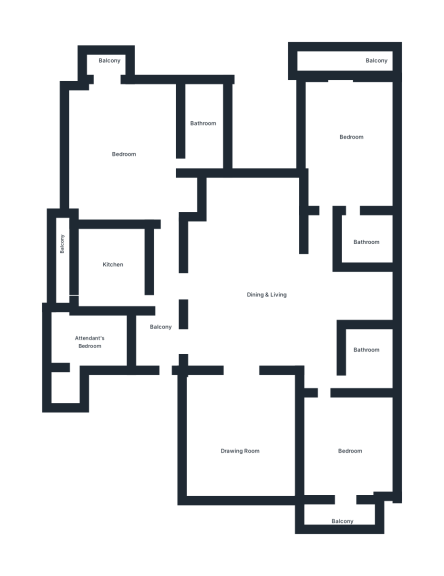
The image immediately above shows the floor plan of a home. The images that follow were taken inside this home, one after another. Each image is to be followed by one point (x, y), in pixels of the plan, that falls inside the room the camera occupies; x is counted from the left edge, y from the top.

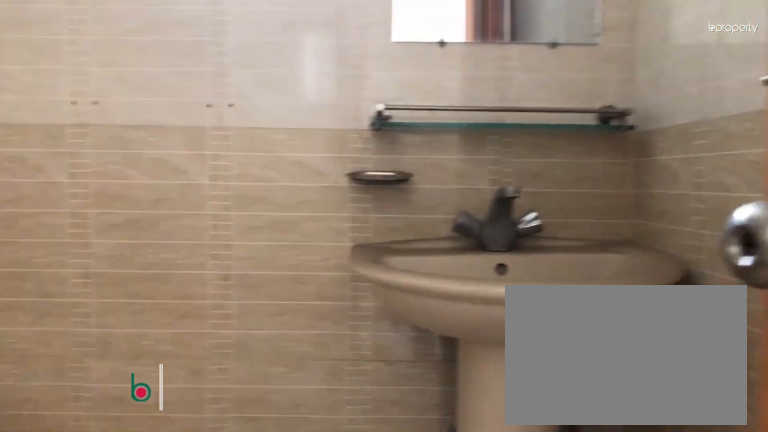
(367, 358)
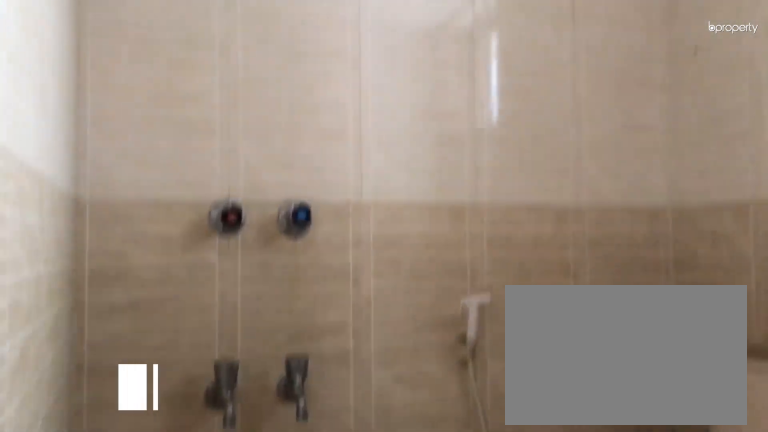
(367, 358)
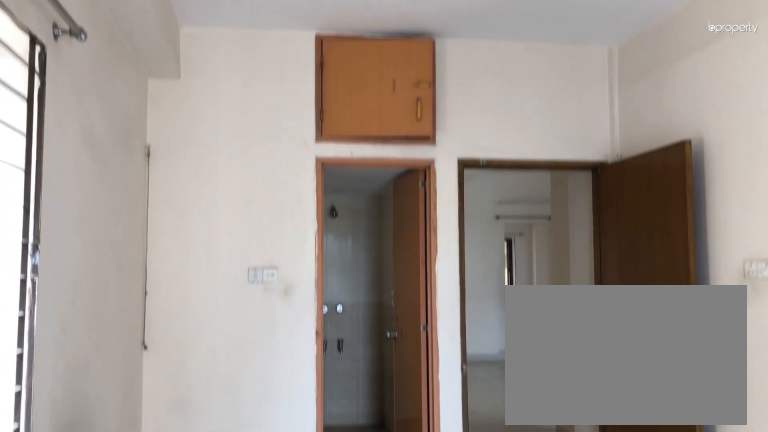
(350, 136)
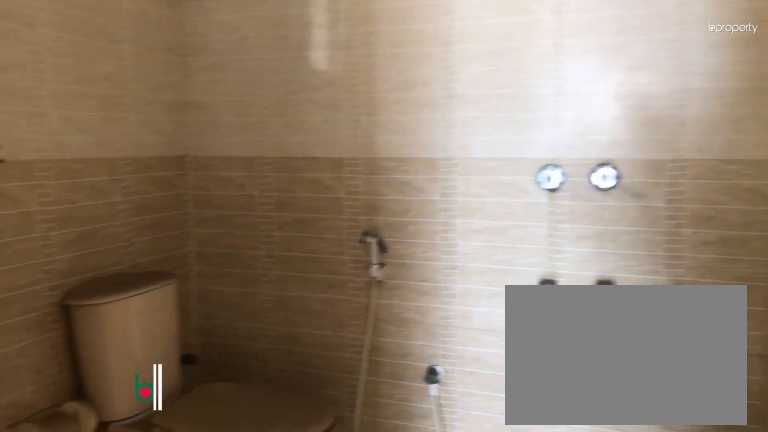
(366, 245)
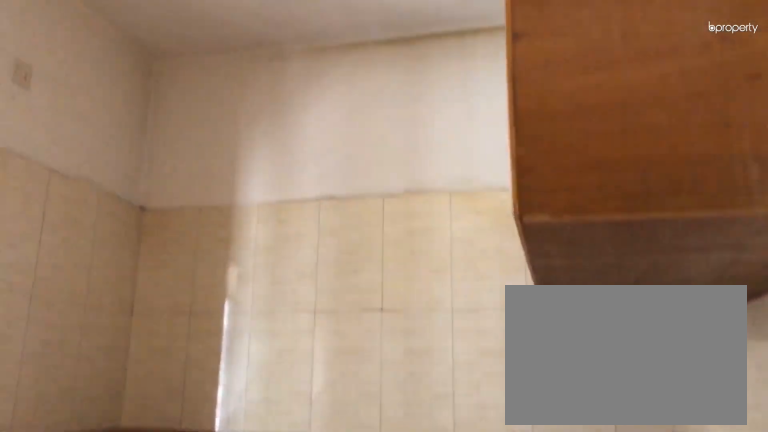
(112, 272)
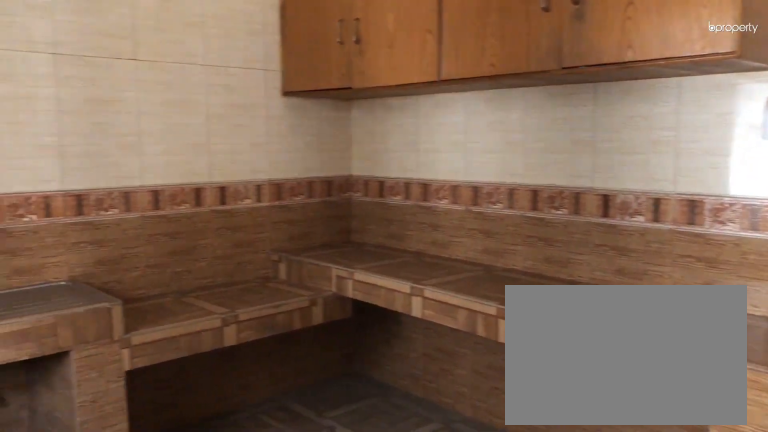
(113, 271)
